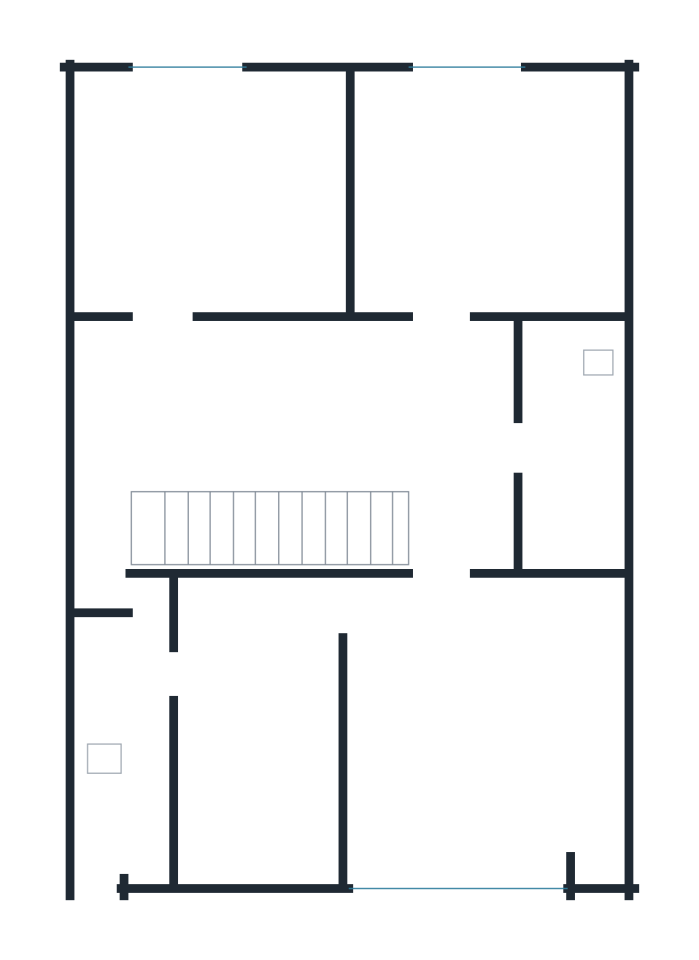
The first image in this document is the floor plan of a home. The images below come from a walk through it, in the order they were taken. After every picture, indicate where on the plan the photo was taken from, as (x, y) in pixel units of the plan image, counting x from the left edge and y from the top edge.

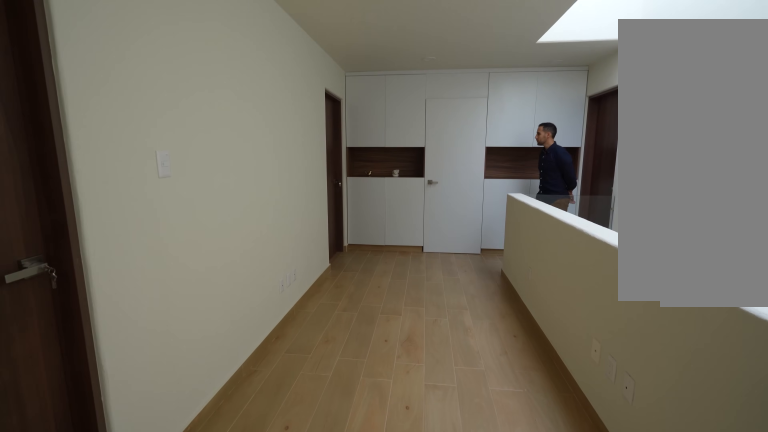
(102, 415)
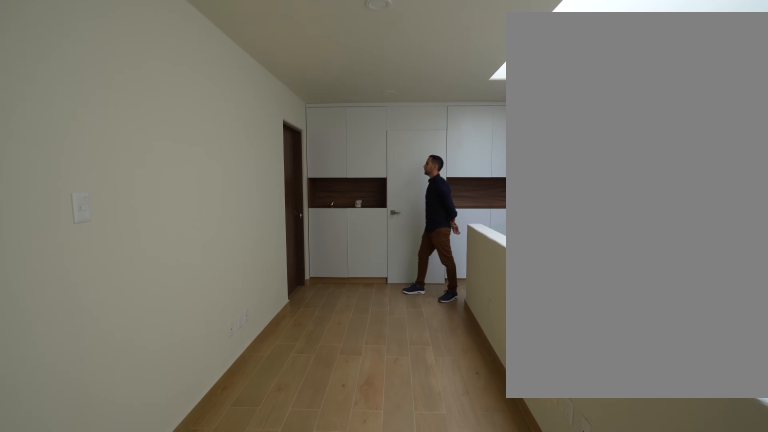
(101, 416)
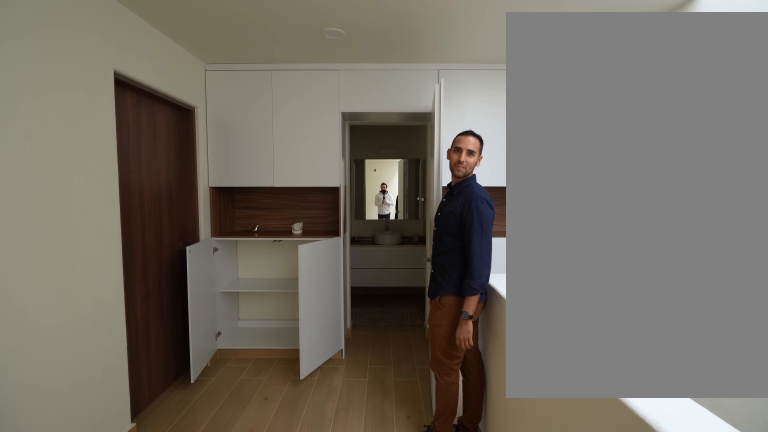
(298, 431)
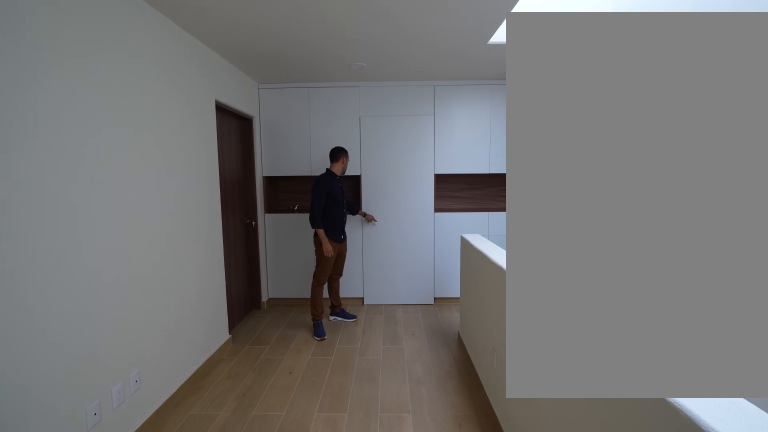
(205, 421)
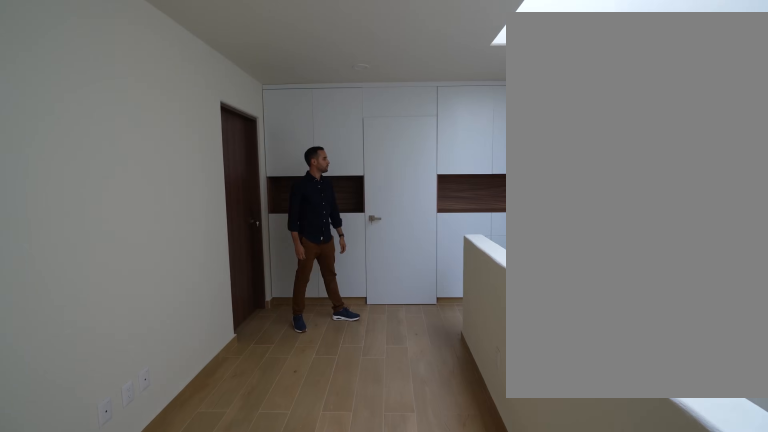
(206, 421)
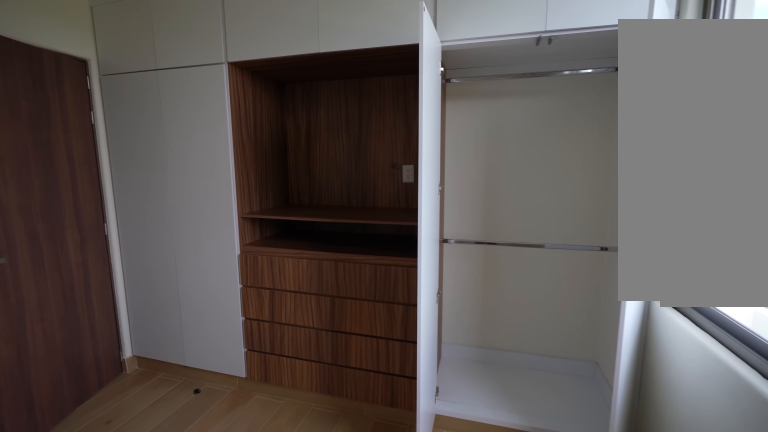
(565, 121)
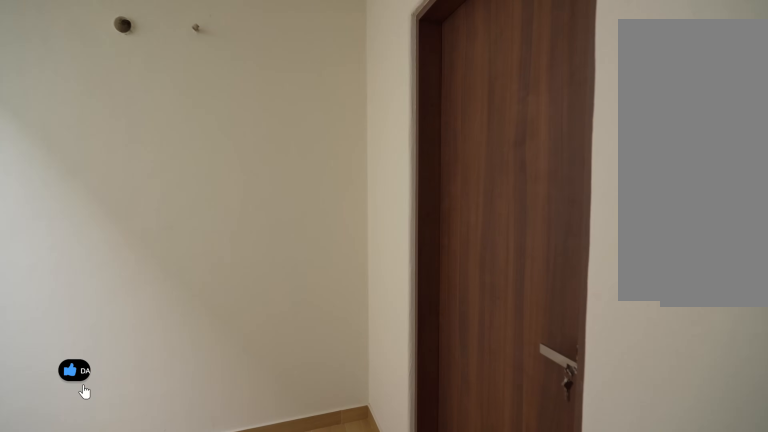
(311, 364)
